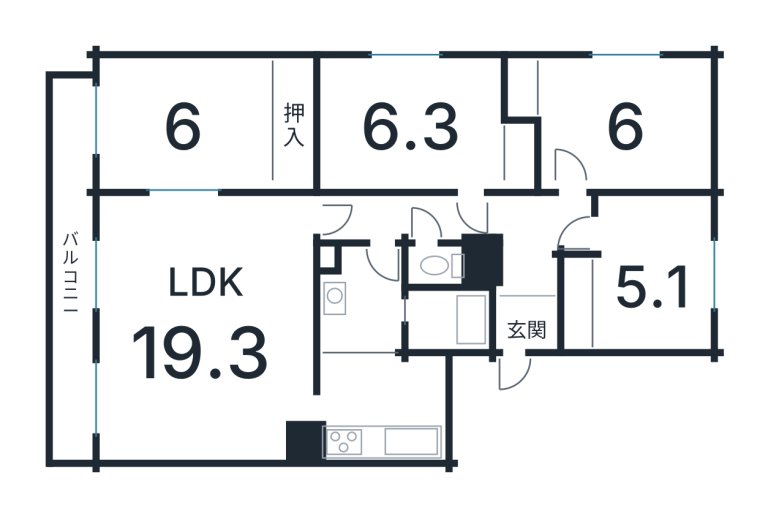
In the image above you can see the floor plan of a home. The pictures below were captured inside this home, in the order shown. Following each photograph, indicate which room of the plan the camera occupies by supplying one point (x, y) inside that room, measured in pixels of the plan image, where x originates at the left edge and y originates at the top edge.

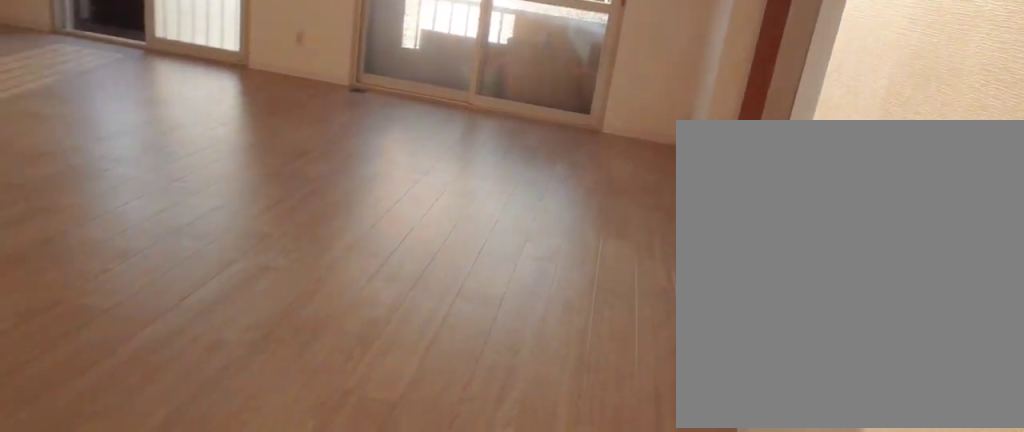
(199, 341)
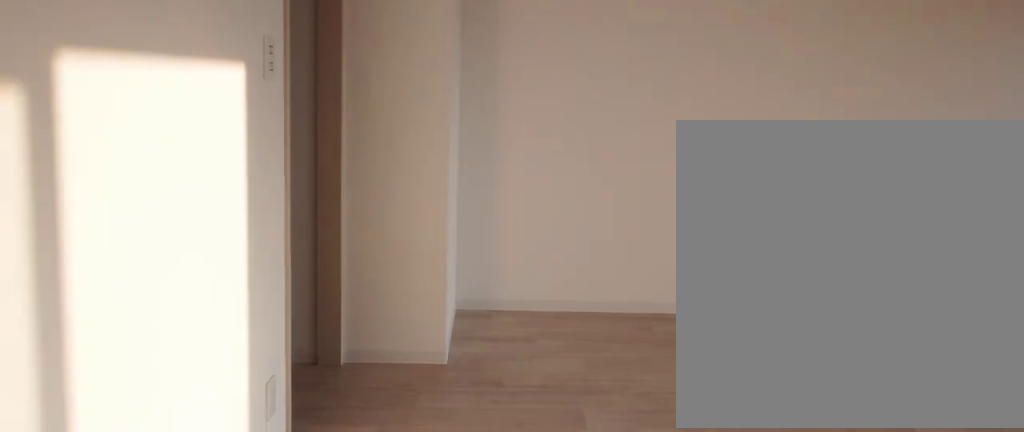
(199, 341)
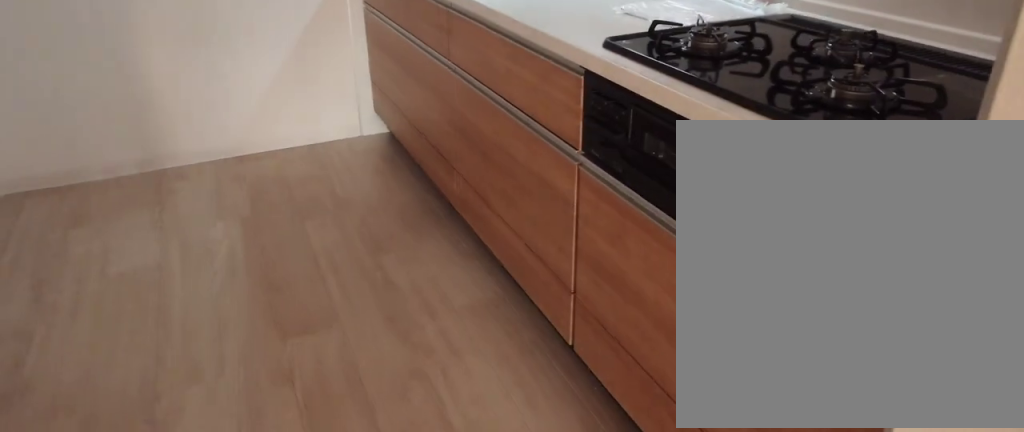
(370, 414)
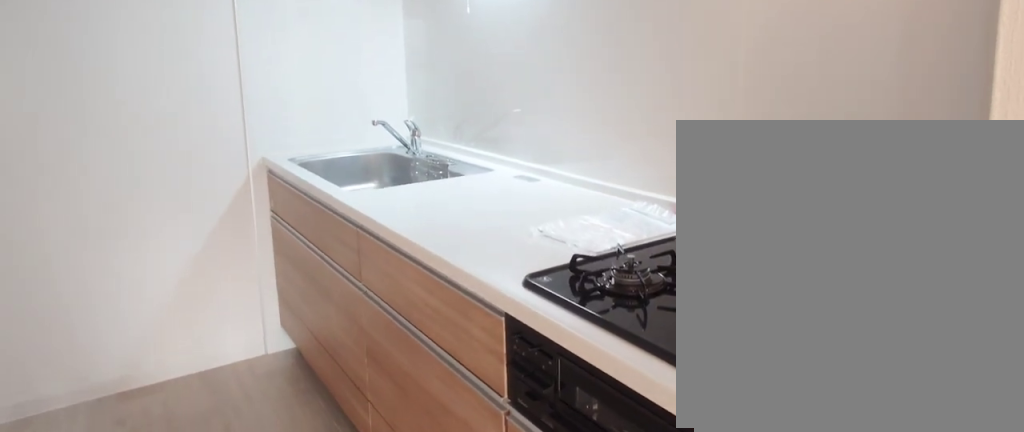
(370, 414)
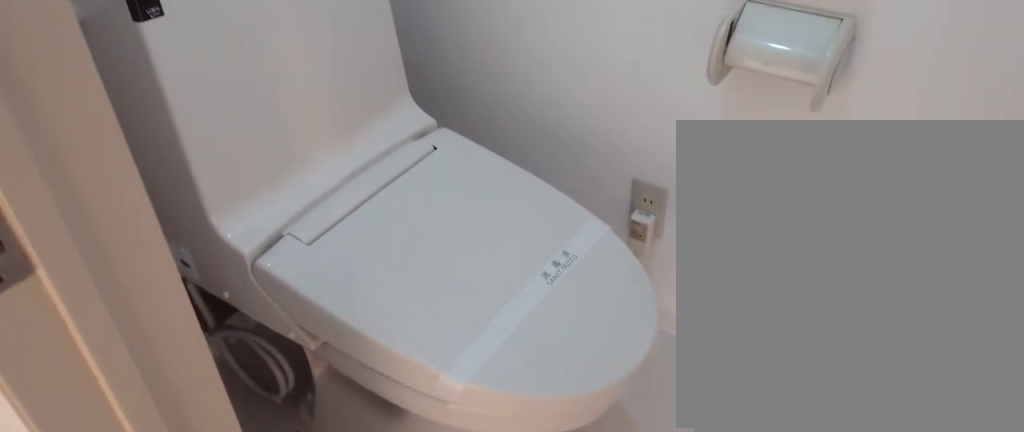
(437, 256)
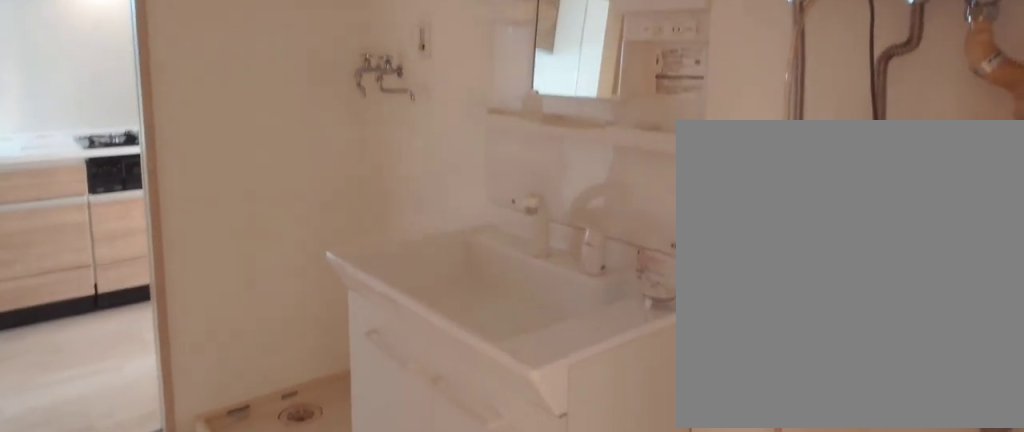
(360, 303)
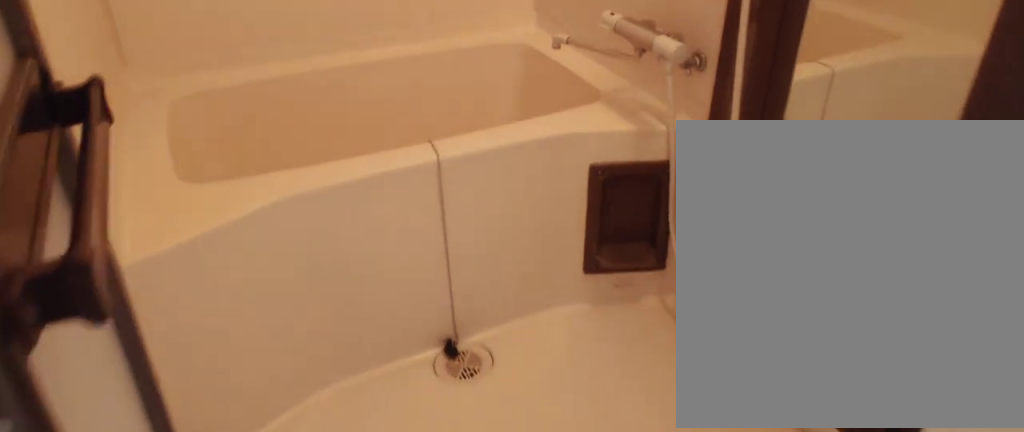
(440, 326)
